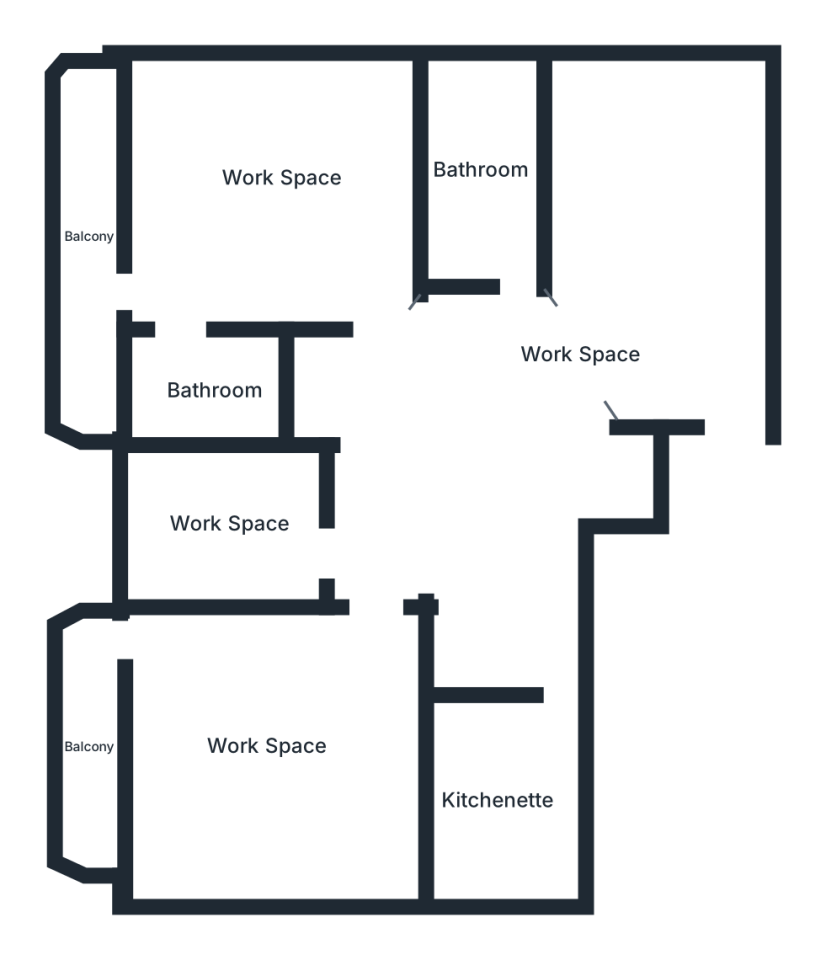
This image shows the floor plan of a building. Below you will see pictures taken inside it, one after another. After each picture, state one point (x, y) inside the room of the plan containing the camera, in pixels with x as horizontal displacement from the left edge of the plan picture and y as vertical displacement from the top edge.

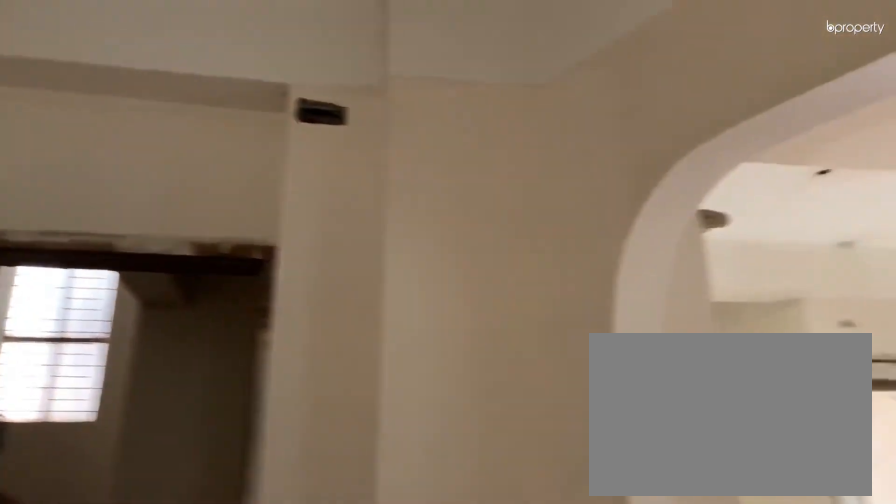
(588, 353)
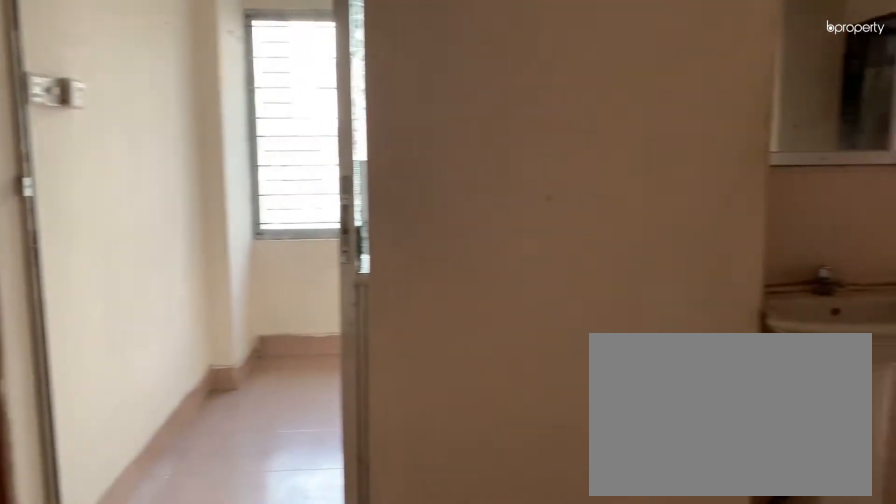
(588, 352)
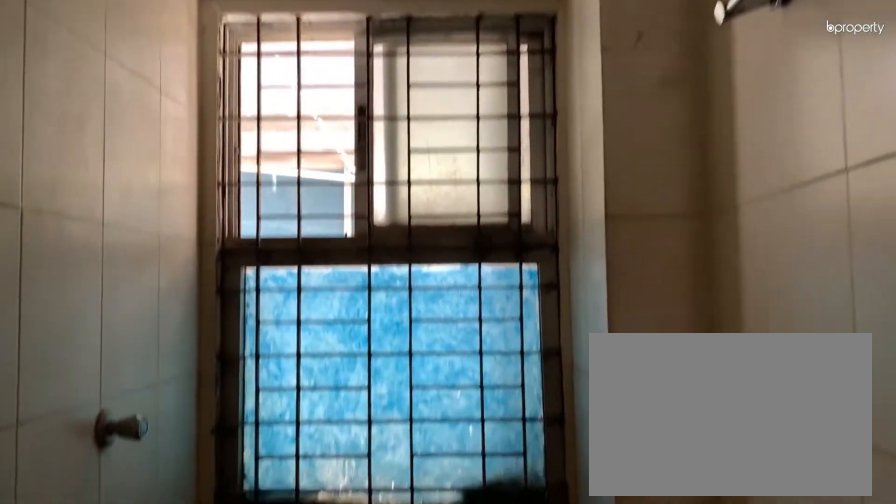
(480, 170)
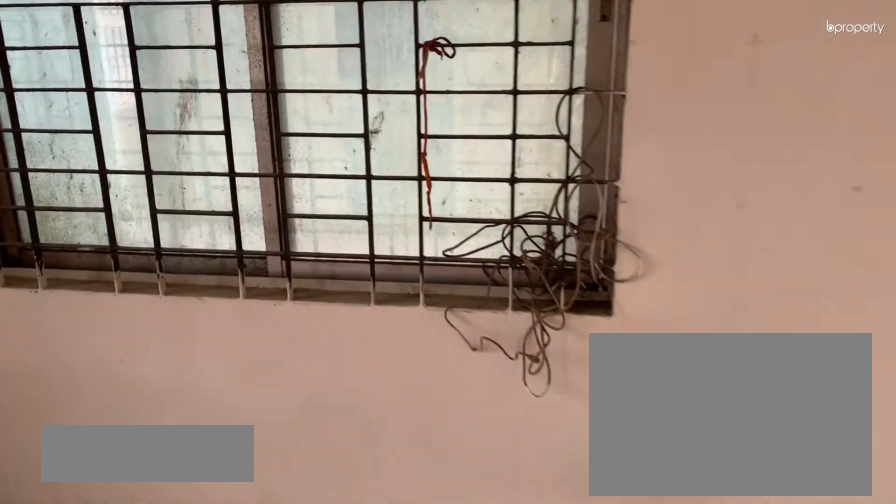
(280, 176)
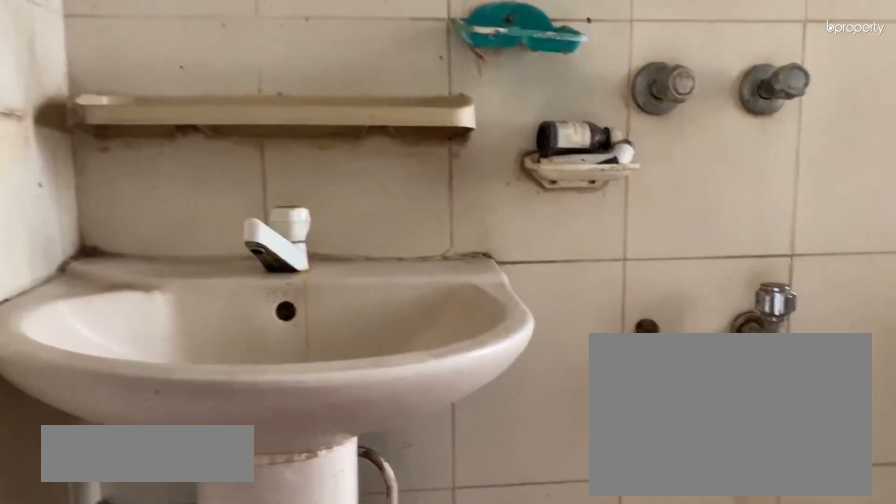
(215, 390)
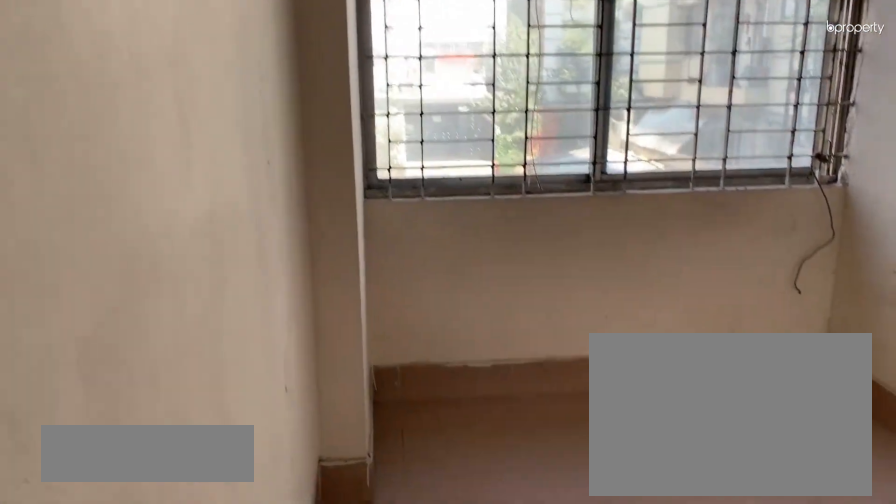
(229, 524)
